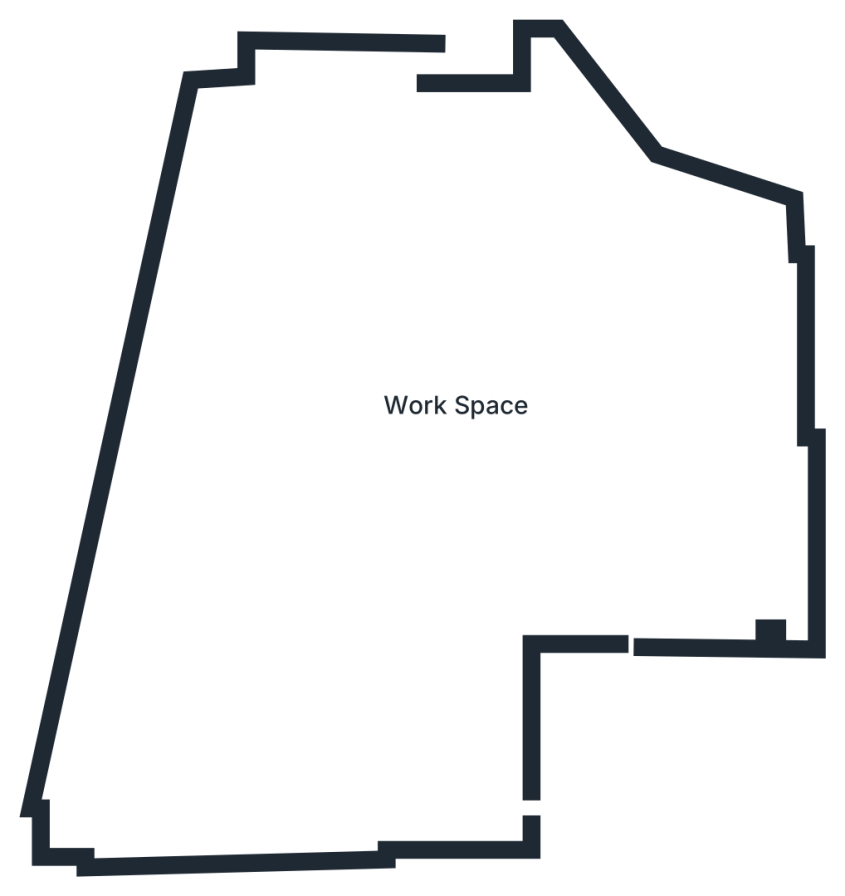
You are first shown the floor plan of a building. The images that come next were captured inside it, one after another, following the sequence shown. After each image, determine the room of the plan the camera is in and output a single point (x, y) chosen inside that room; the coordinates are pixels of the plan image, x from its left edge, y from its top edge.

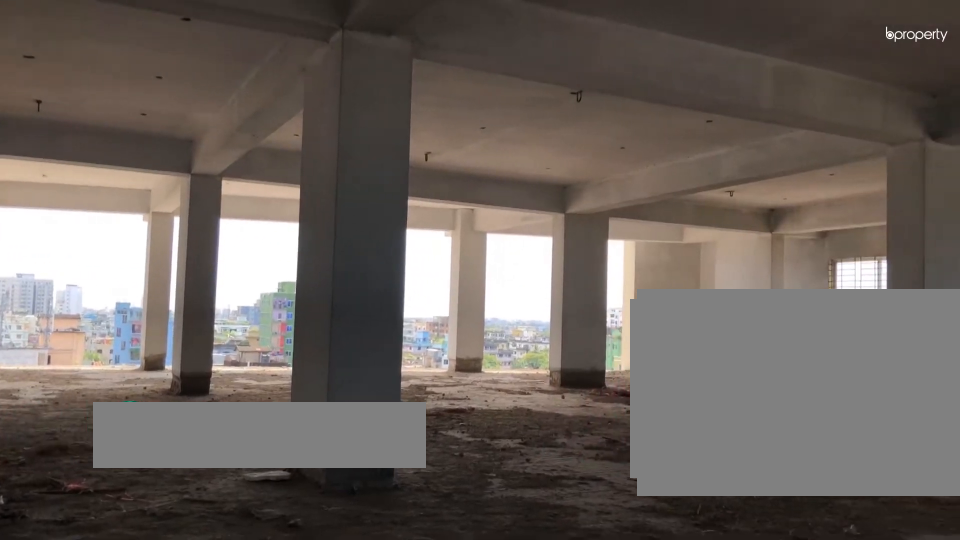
(600, 493)
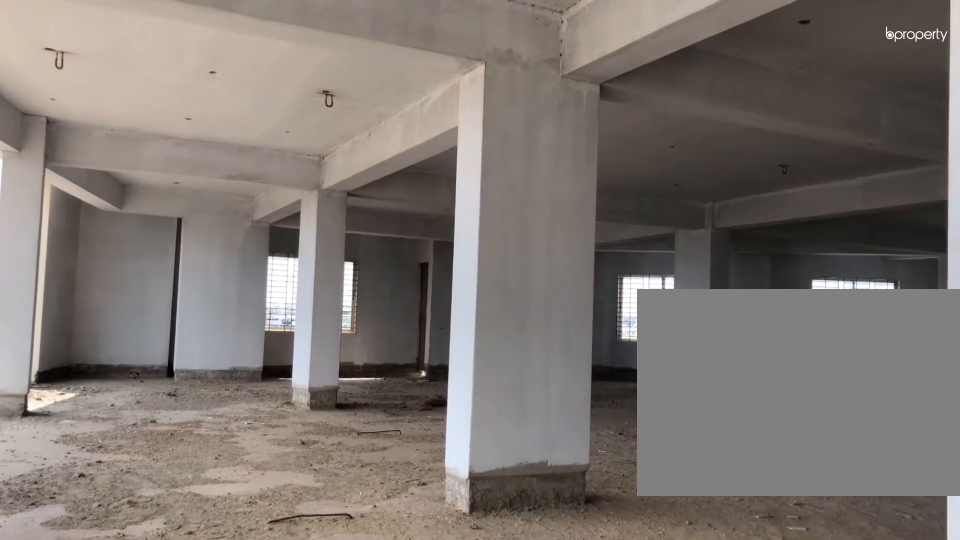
(437, 433)
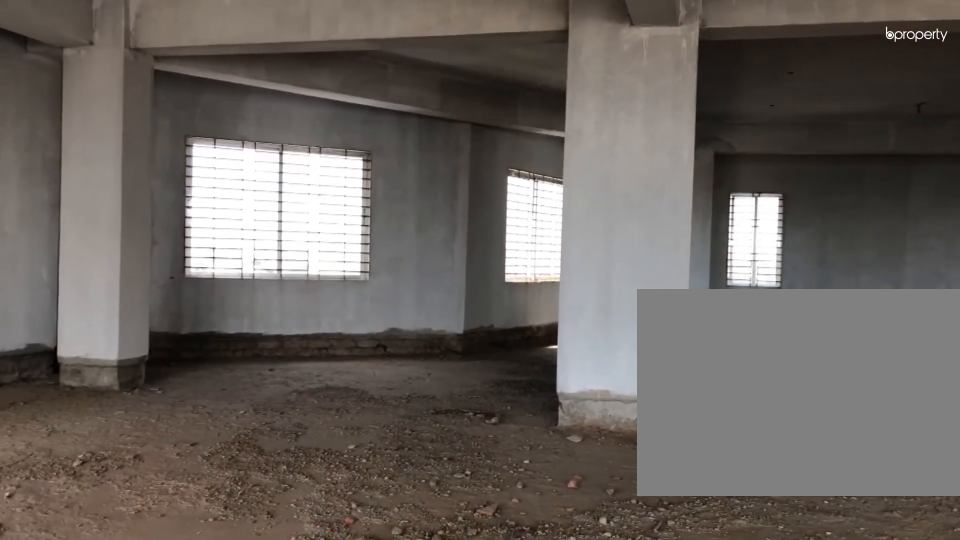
(437, 433)
